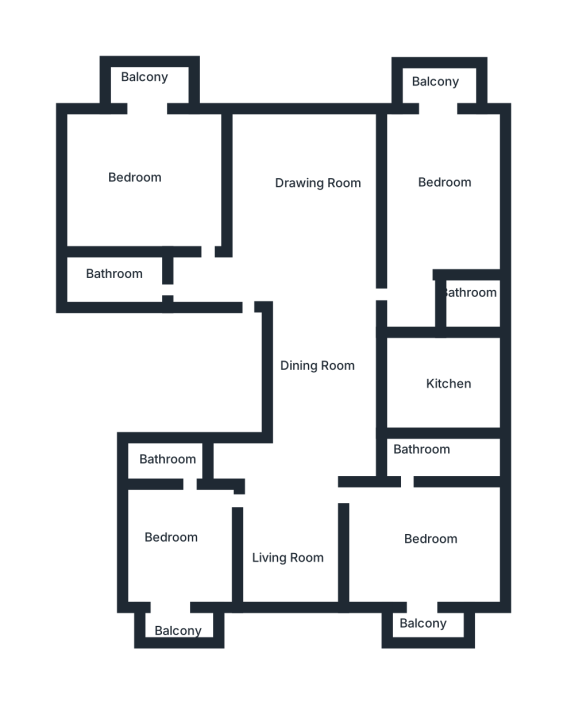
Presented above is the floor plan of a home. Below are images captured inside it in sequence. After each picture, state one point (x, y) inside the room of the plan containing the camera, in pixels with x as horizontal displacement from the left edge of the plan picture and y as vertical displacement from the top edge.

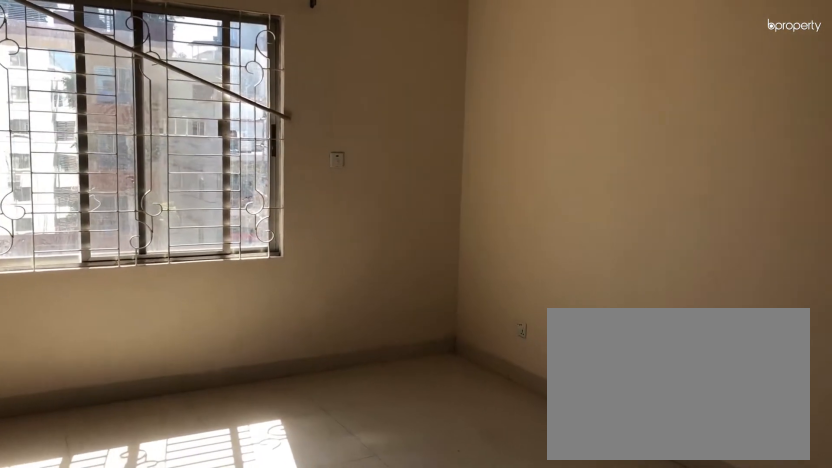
(321, 273)
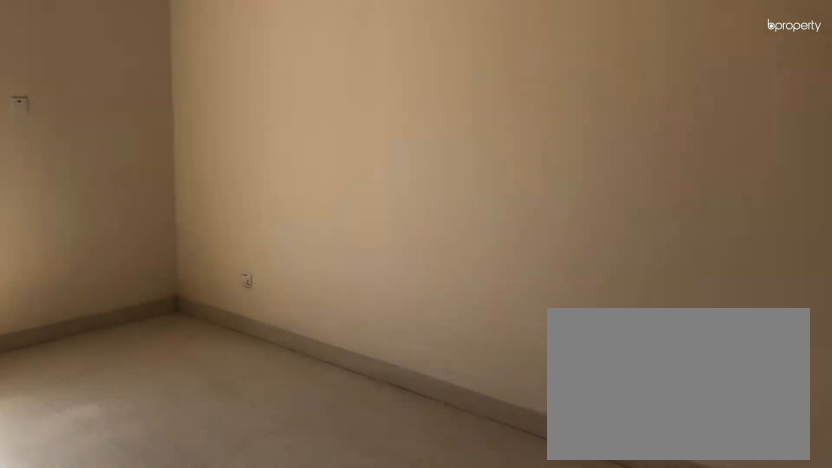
(321, 273)
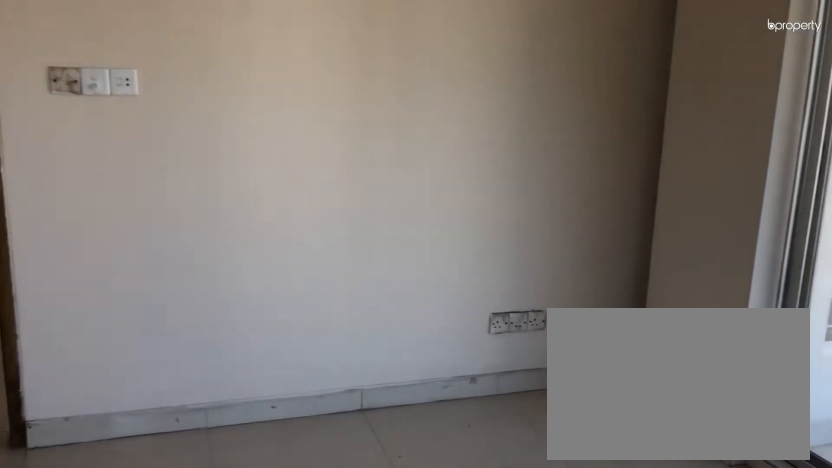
(184, 550)
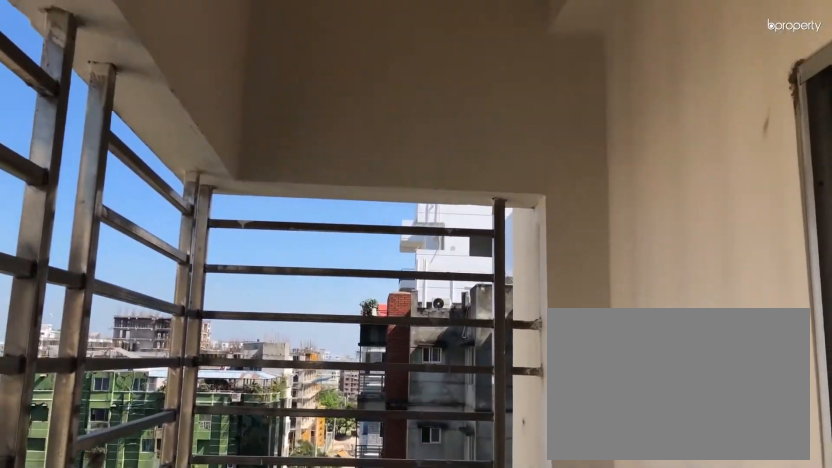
(180, 618)
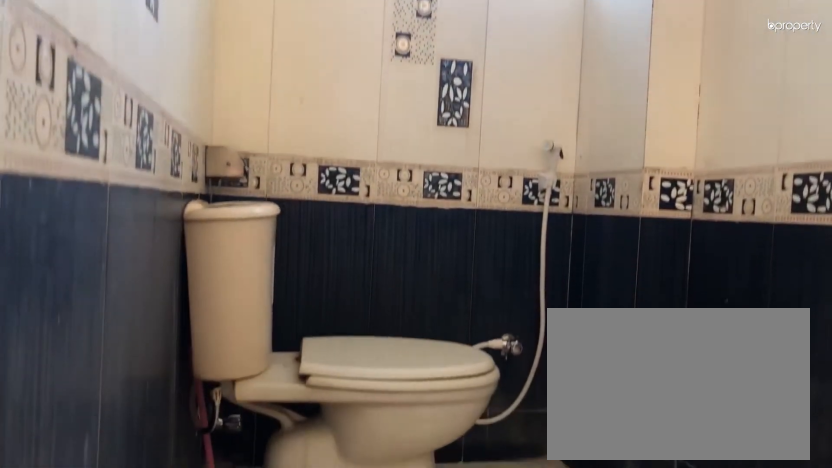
(168, 459)
